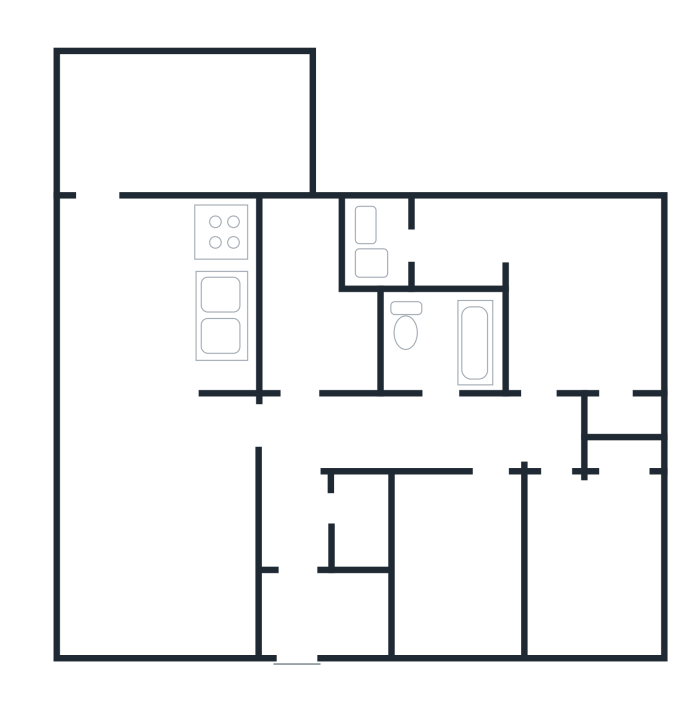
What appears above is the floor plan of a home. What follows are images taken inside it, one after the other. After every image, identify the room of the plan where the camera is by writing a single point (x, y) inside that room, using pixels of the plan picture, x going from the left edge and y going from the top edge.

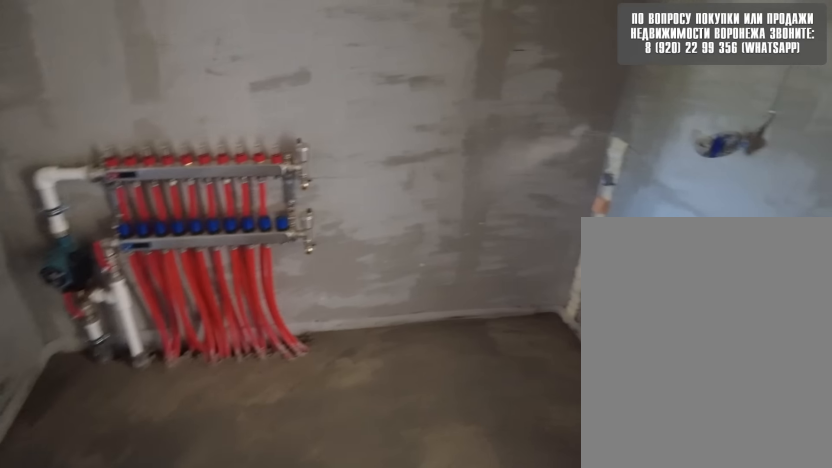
(325, 352)
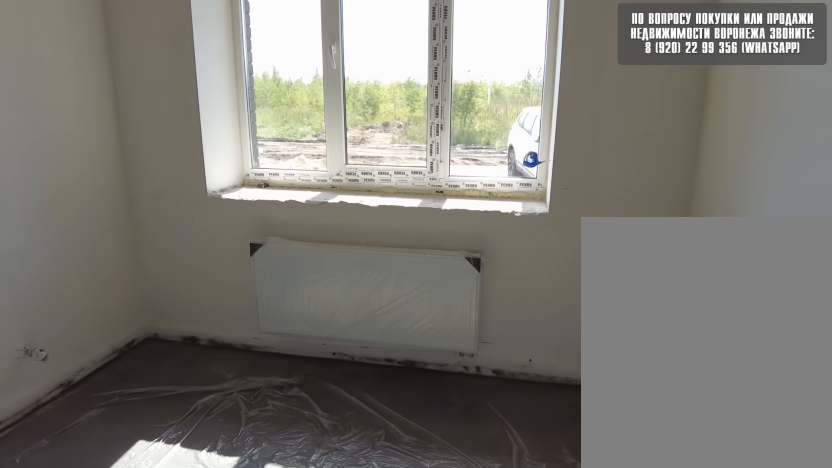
(479, 558)
